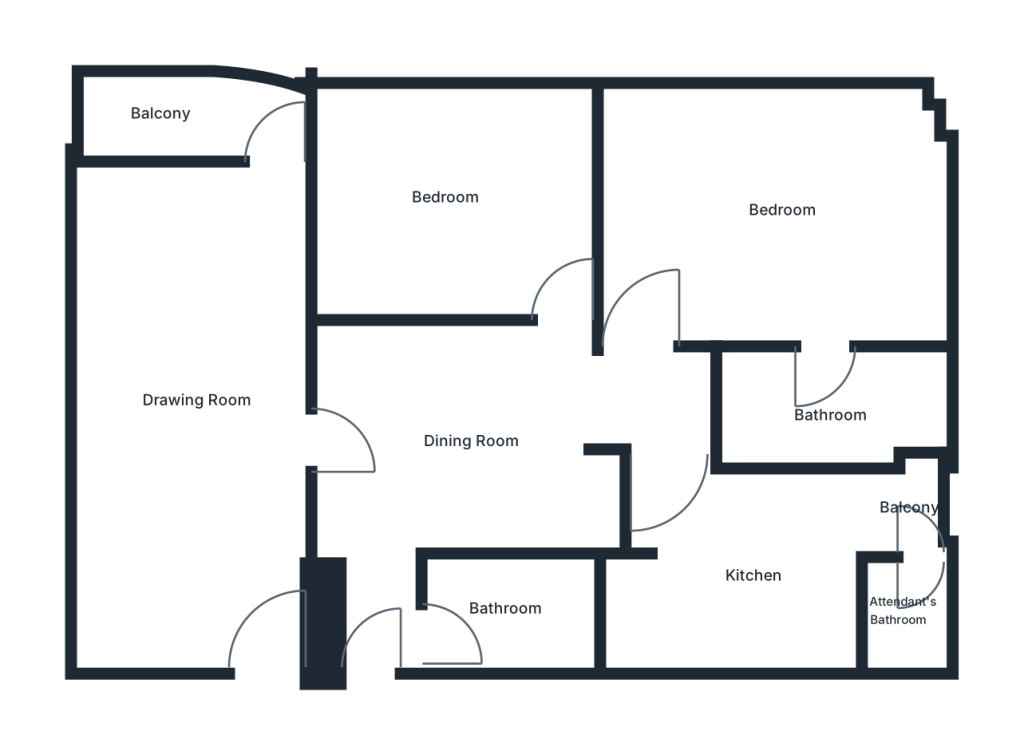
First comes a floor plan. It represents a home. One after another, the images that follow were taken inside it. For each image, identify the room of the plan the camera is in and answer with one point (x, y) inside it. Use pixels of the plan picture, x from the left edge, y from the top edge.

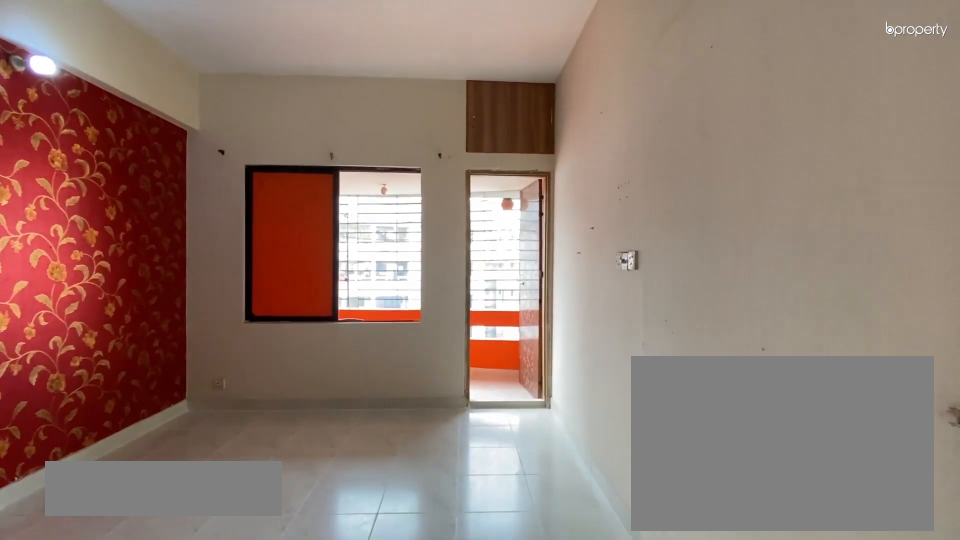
(201, 376)
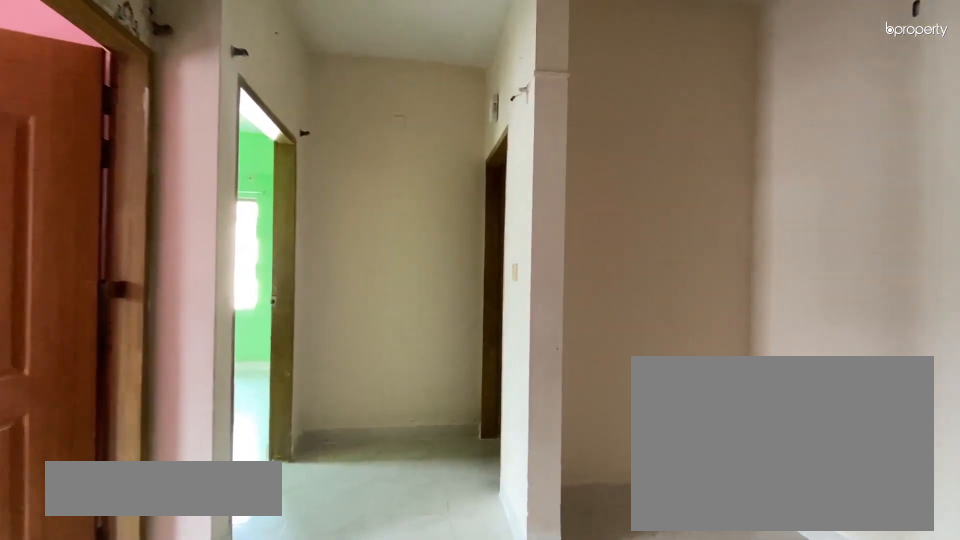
(454, 447)
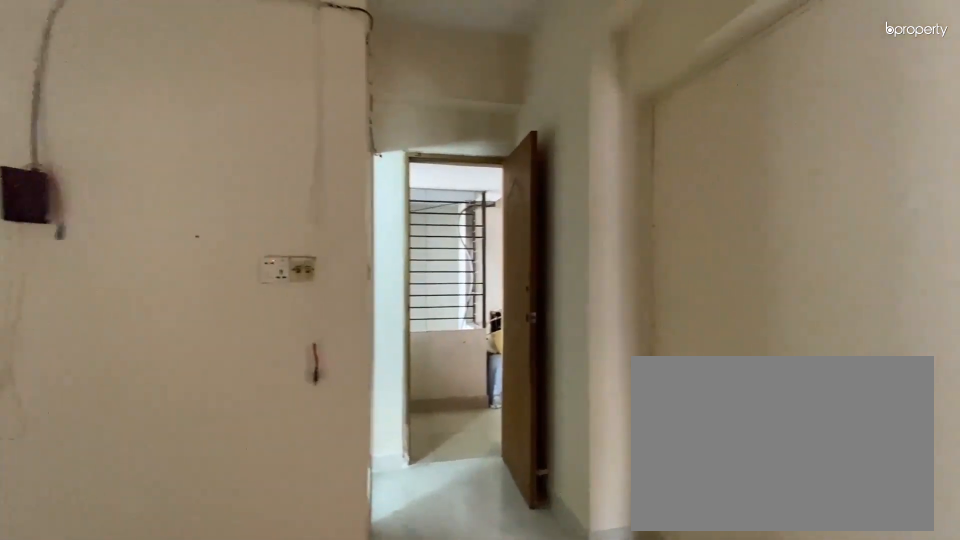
(454, 447)
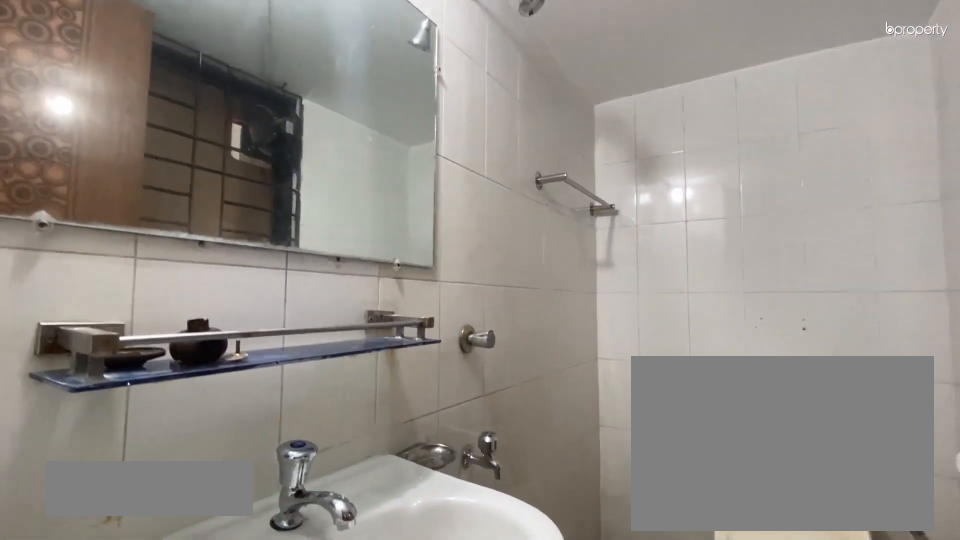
(497, 621)
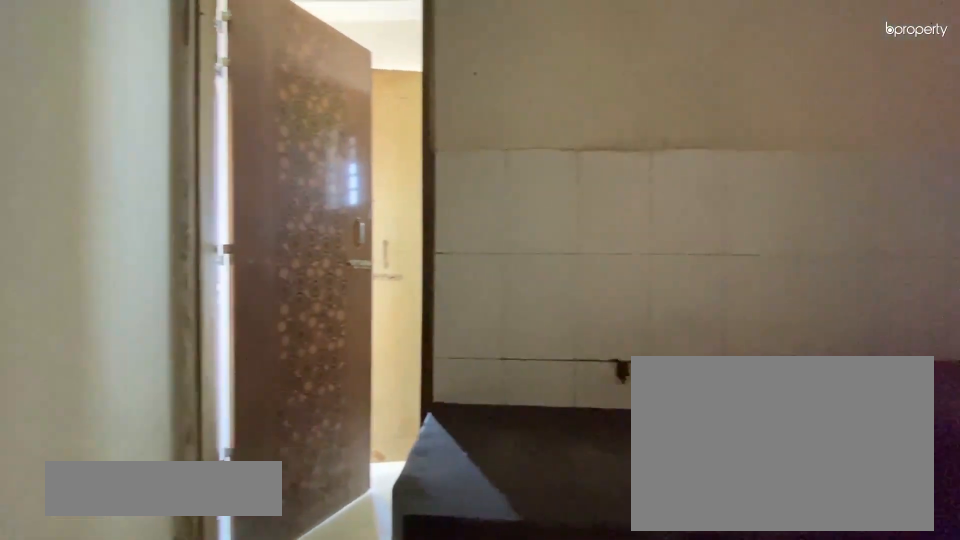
(738, 574)
